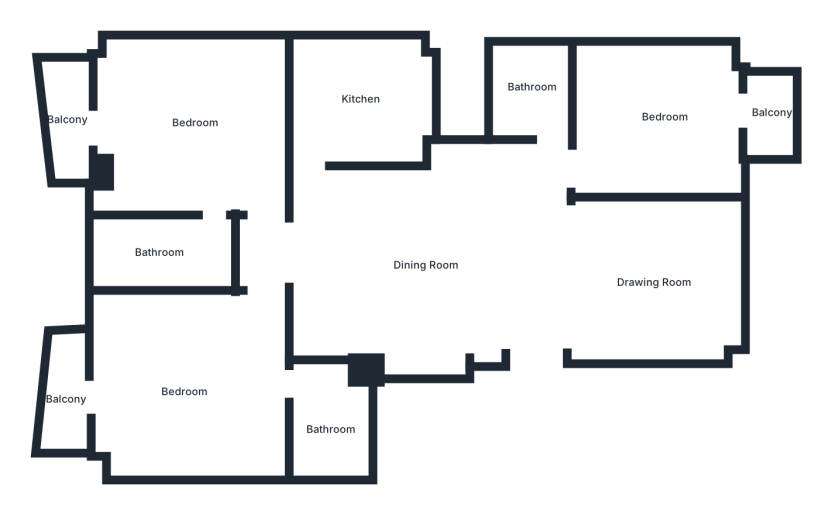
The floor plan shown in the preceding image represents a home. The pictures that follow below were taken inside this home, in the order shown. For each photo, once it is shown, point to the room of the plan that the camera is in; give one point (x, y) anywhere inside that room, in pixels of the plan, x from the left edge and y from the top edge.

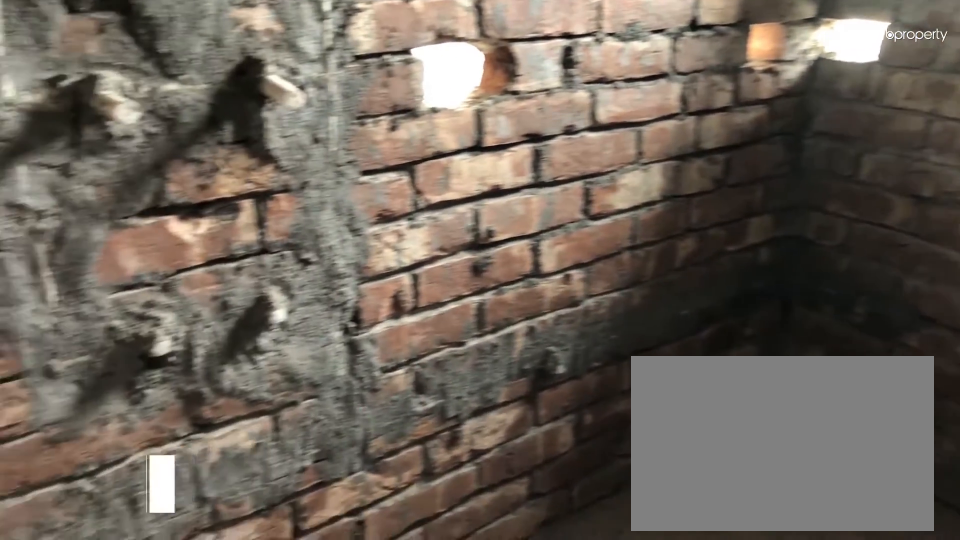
(531, 89)
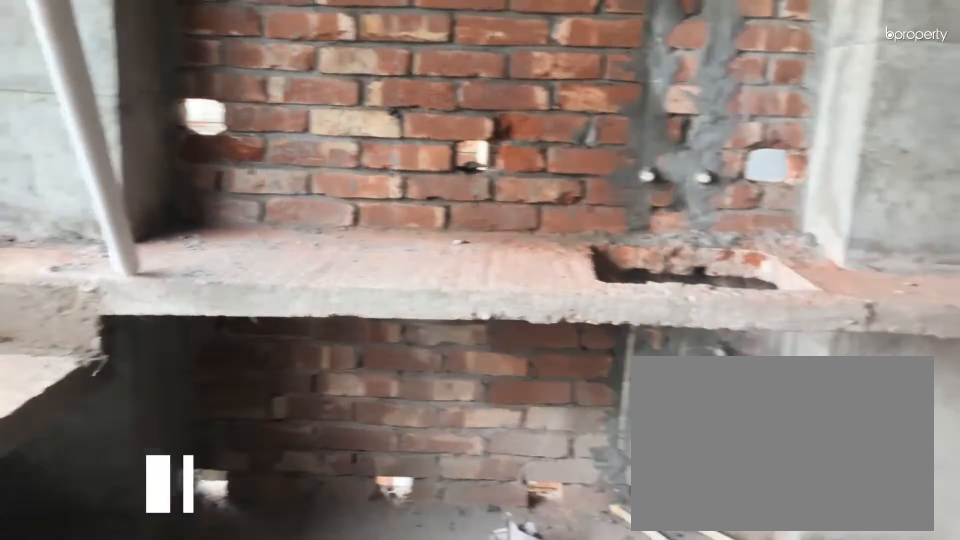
(363, 100)
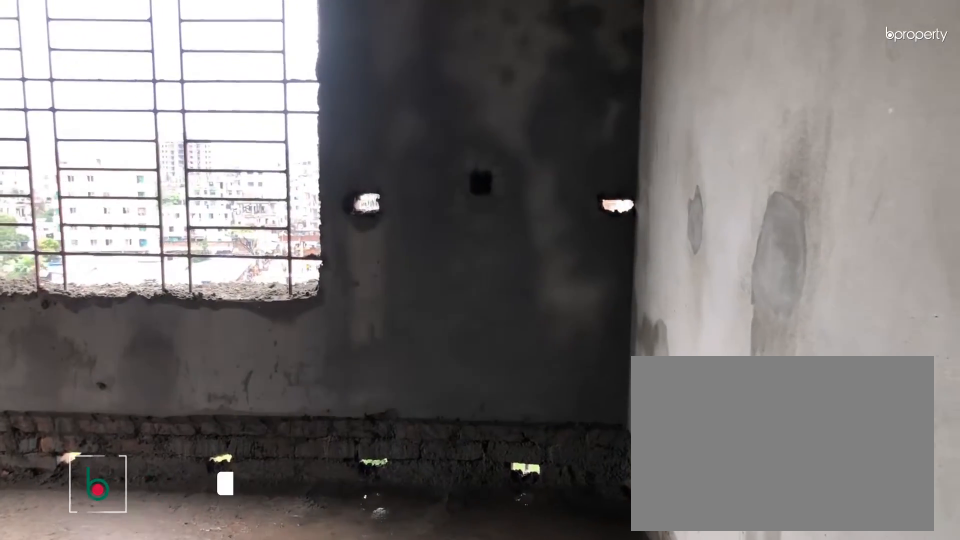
(186, 125)
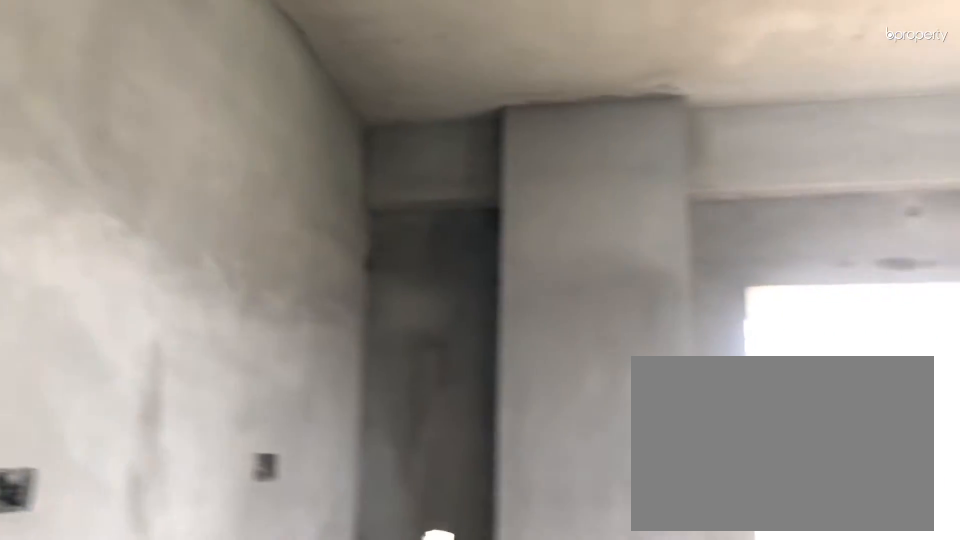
(185, 124)
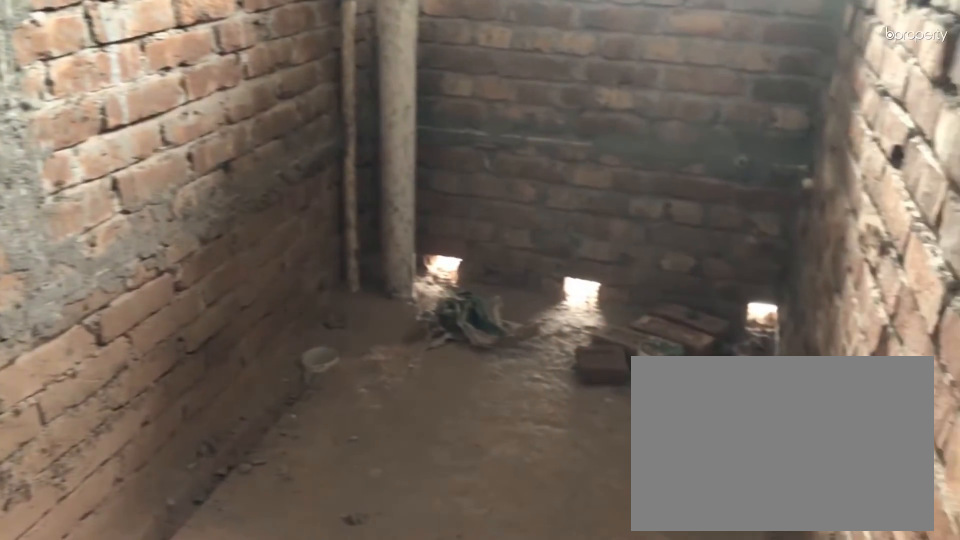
(159, 254)
